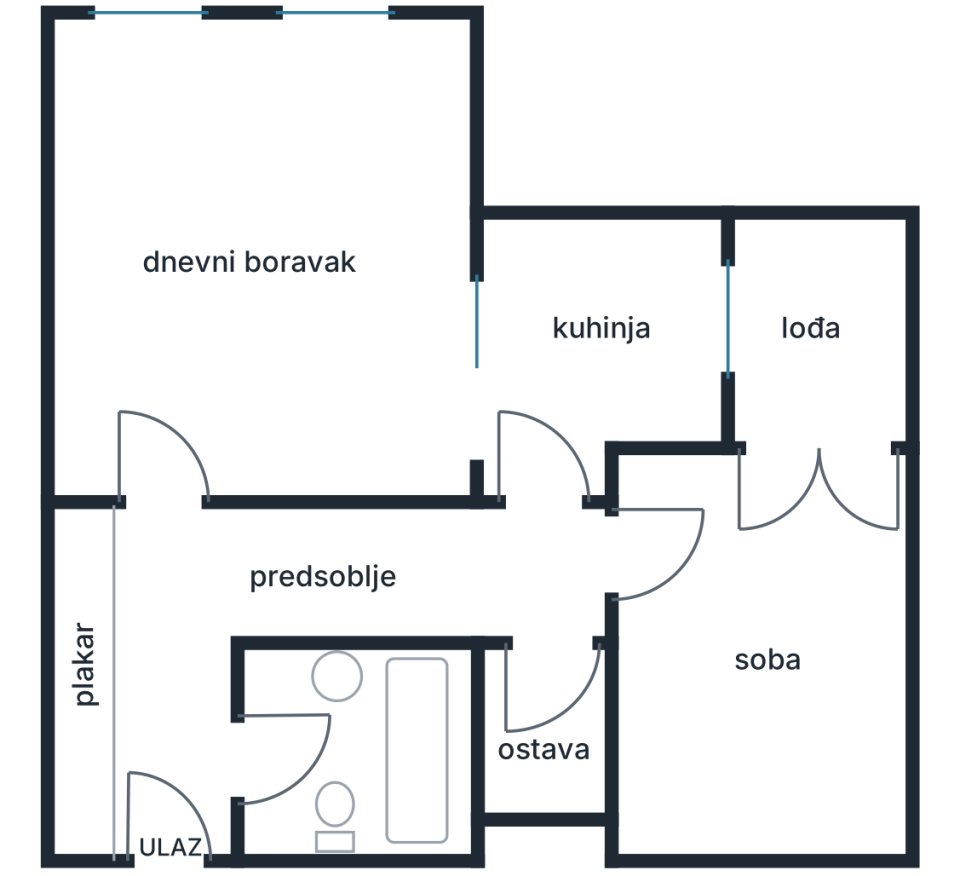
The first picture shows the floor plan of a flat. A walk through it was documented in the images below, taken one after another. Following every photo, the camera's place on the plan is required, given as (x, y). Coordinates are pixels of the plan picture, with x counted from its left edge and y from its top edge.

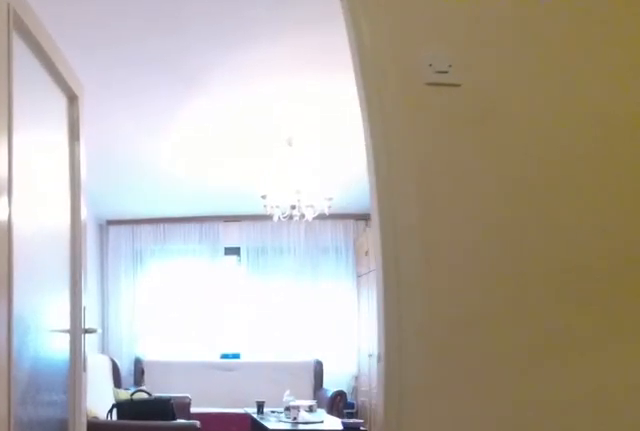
(163, 671)
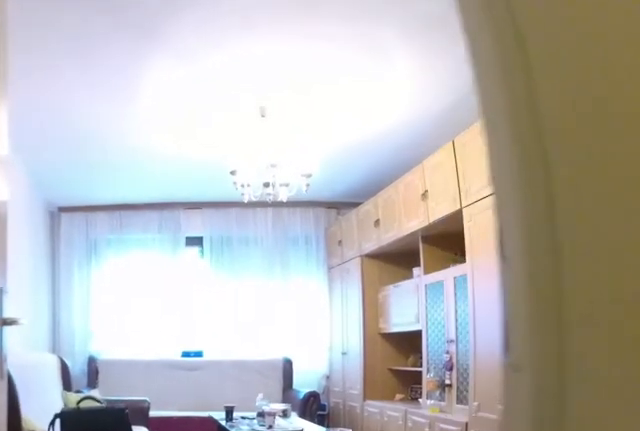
(163, 593)
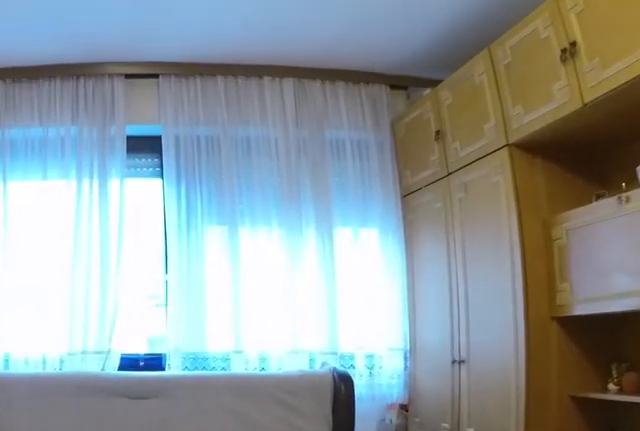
(164, 279)
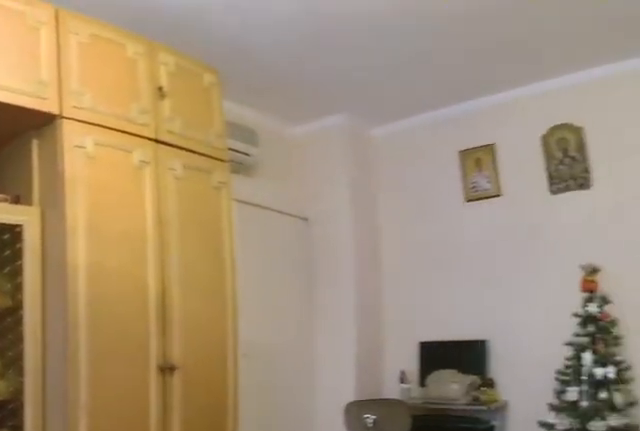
(140, 110)
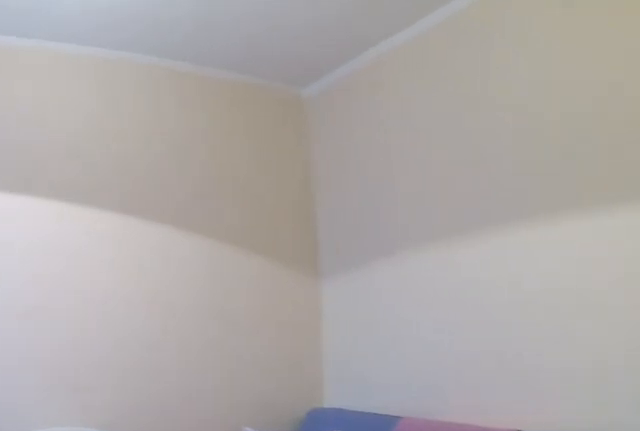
(594, 570)
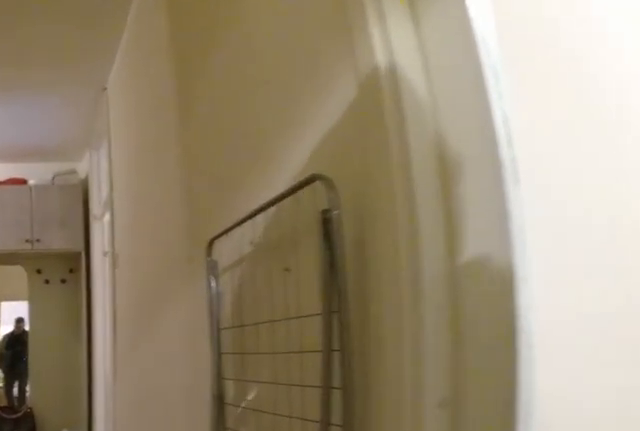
(594, 600)
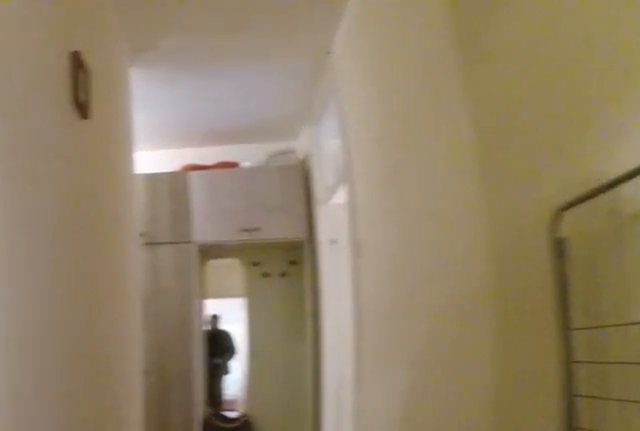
(560, 599)
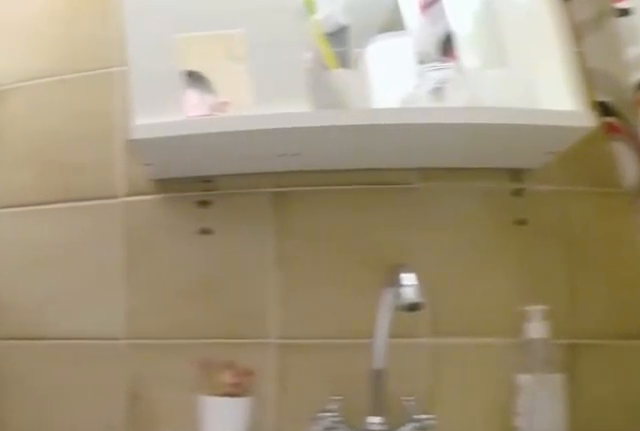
(429, 805)
